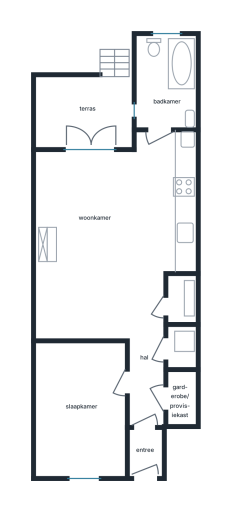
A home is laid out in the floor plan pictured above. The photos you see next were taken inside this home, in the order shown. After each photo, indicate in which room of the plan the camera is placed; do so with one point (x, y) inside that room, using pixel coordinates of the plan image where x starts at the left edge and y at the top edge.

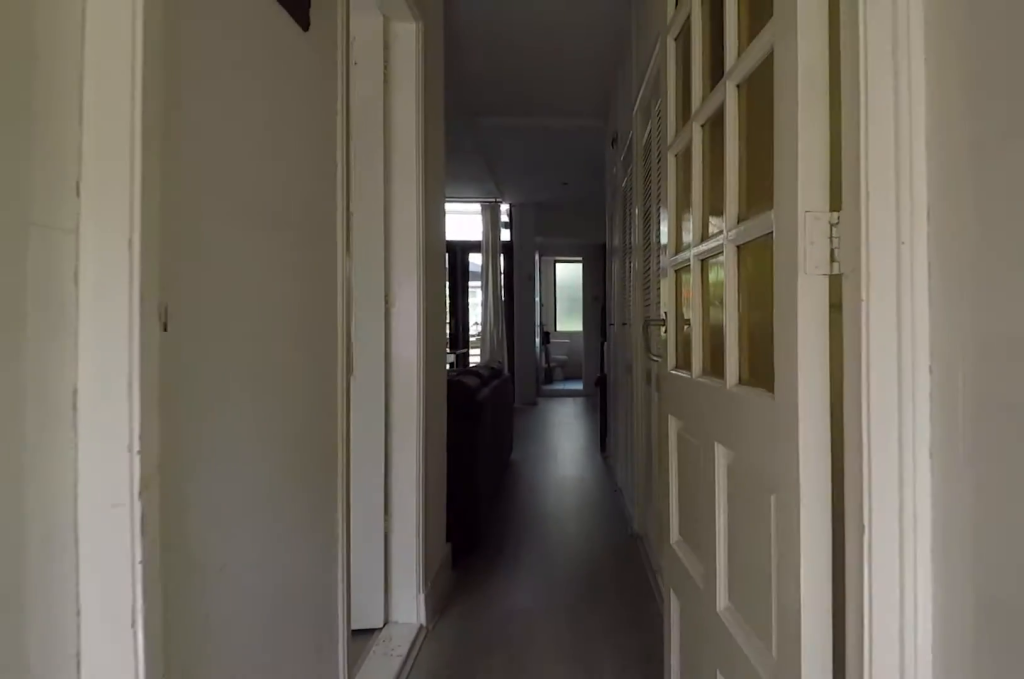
(146, 405)
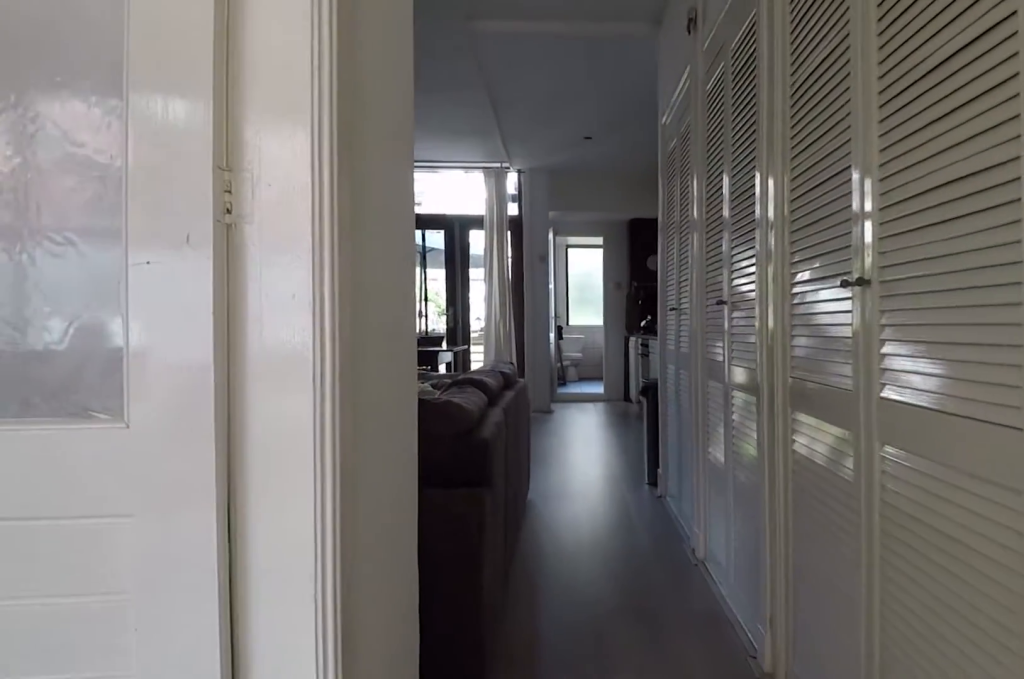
(146, 405)
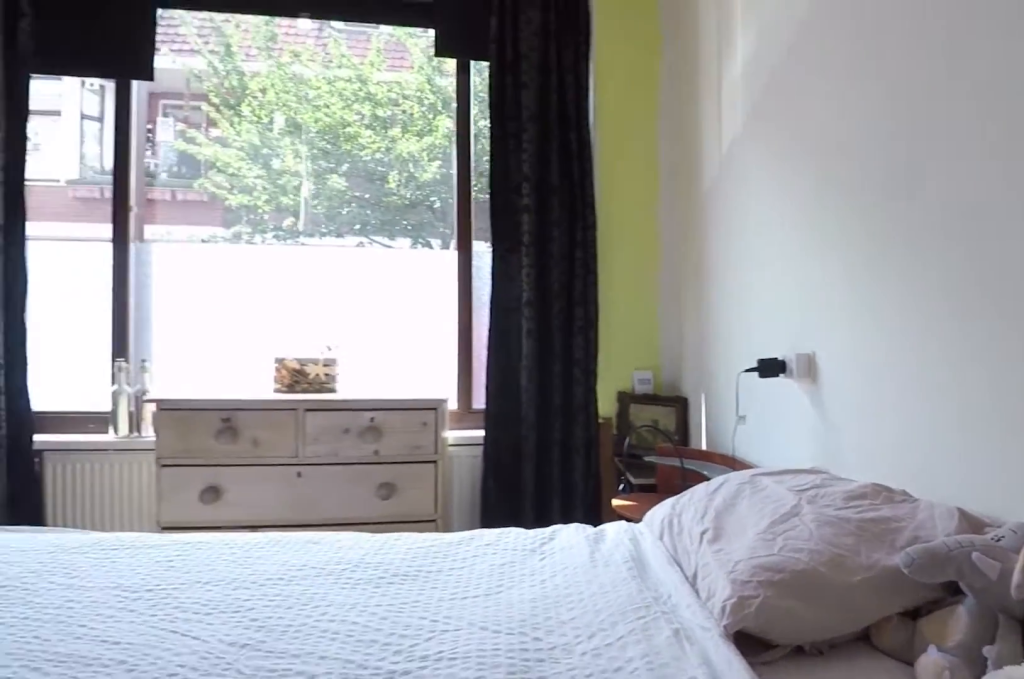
(81, 408)
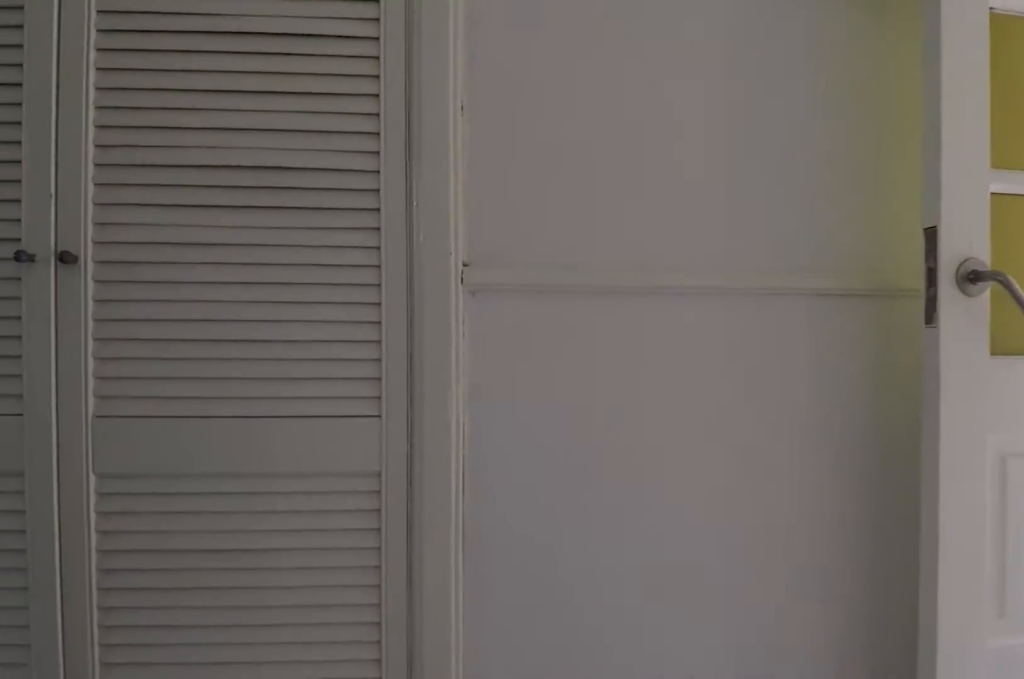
(146, 406)
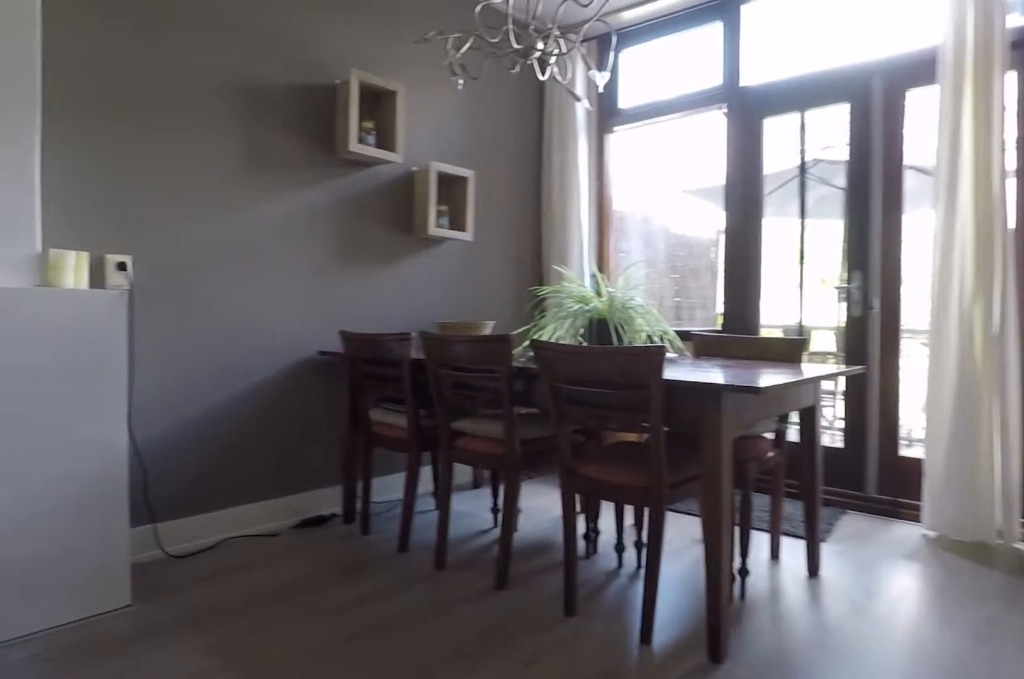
(100, 307)
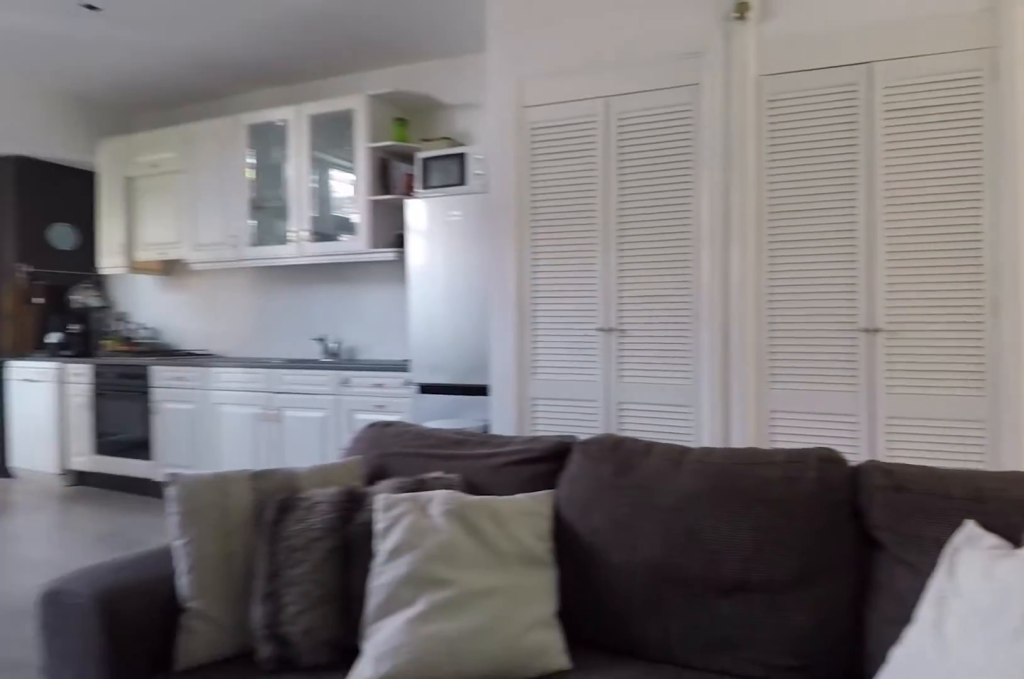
(100, 307)
